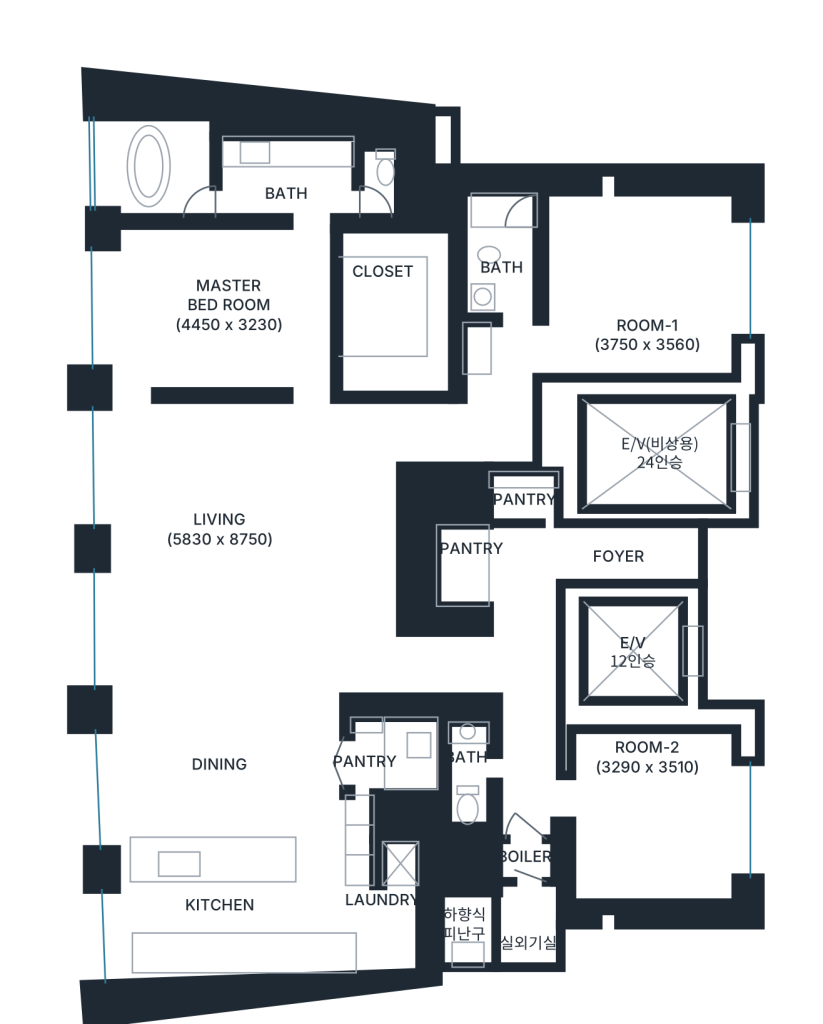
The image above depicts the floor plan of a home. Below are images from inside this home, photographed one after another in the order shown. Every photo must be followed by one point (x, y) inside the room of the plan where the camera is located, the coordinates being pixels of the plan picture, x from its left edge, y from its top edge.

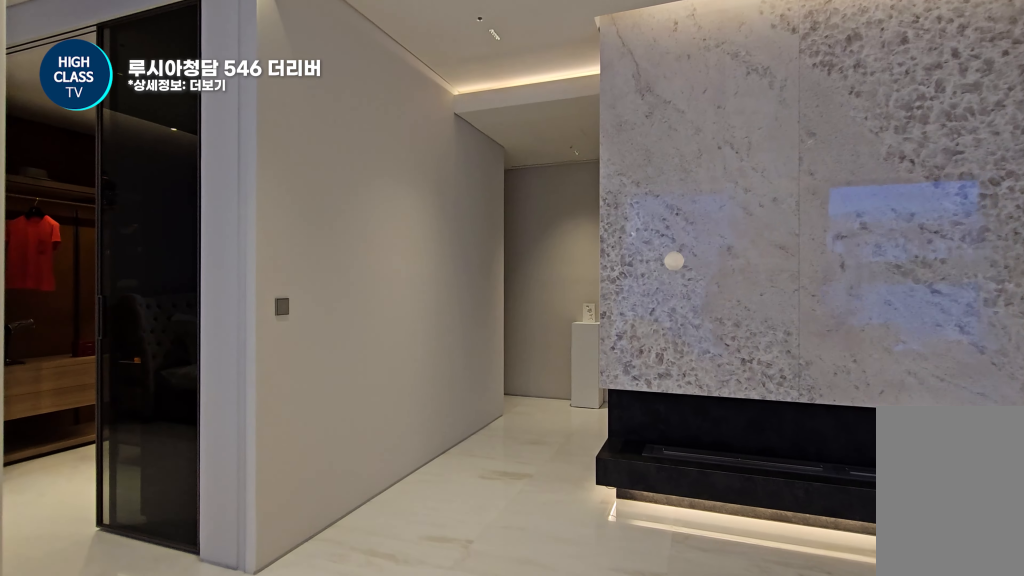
(241, 533)
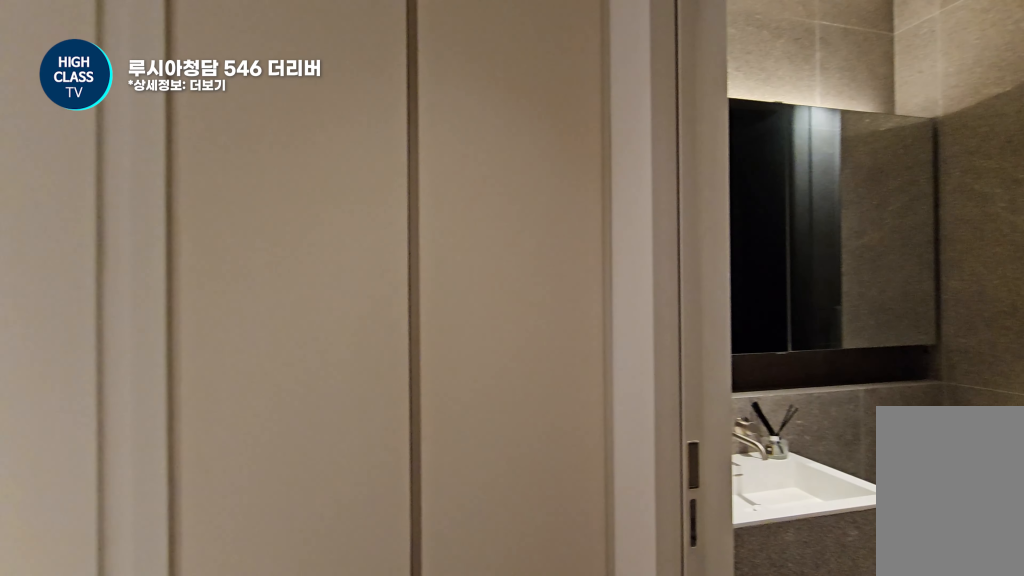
(597, 279)
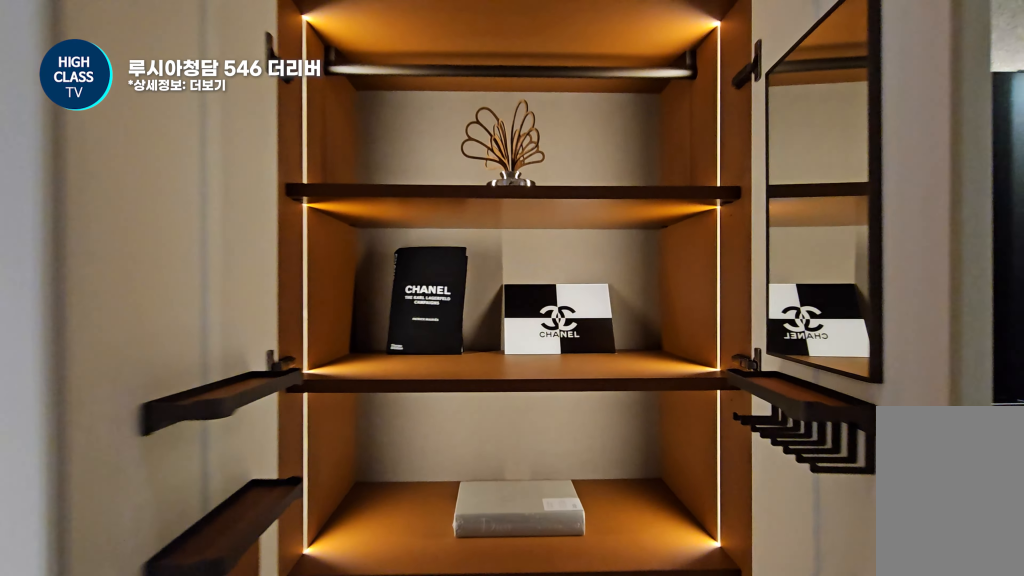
(597, 279)
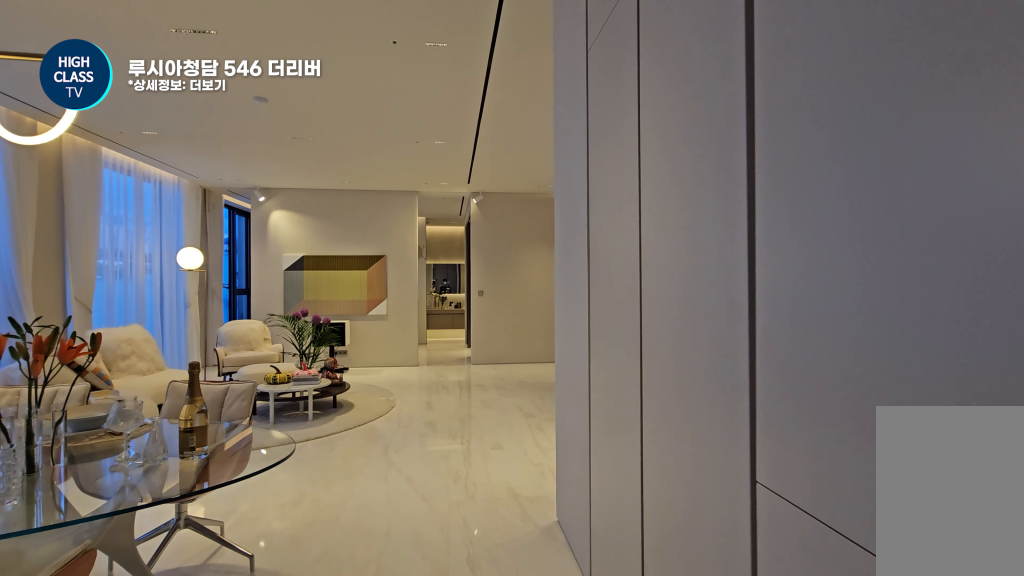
(259, 809)
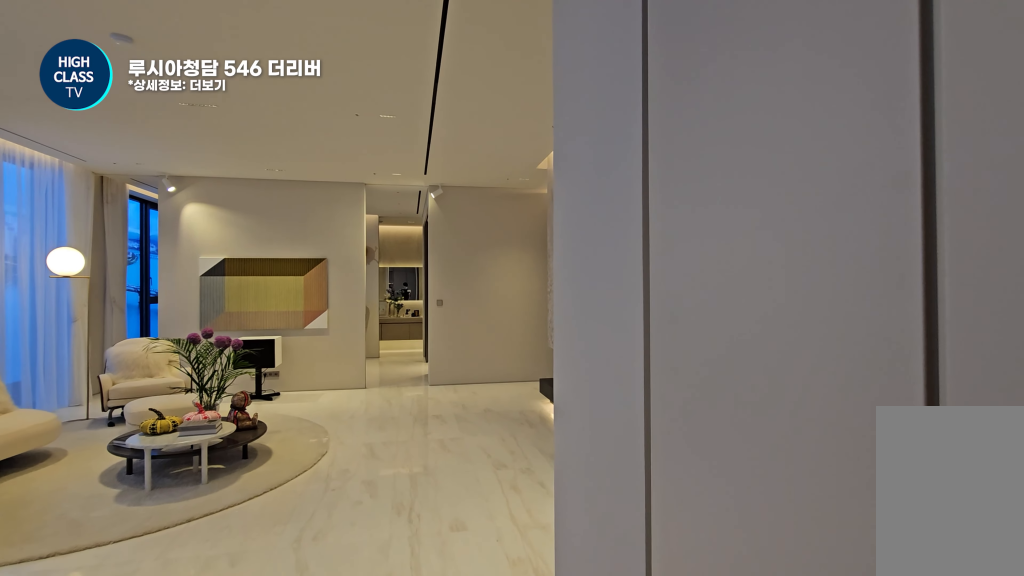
(259, 809)
